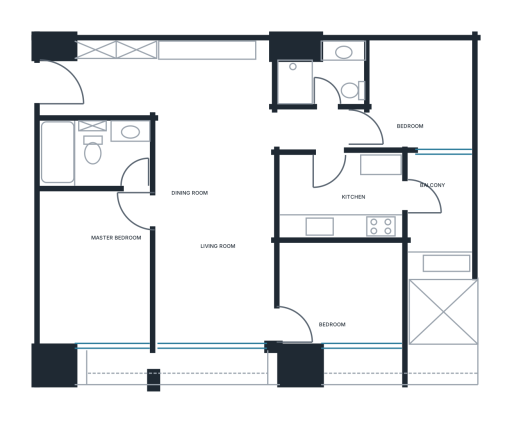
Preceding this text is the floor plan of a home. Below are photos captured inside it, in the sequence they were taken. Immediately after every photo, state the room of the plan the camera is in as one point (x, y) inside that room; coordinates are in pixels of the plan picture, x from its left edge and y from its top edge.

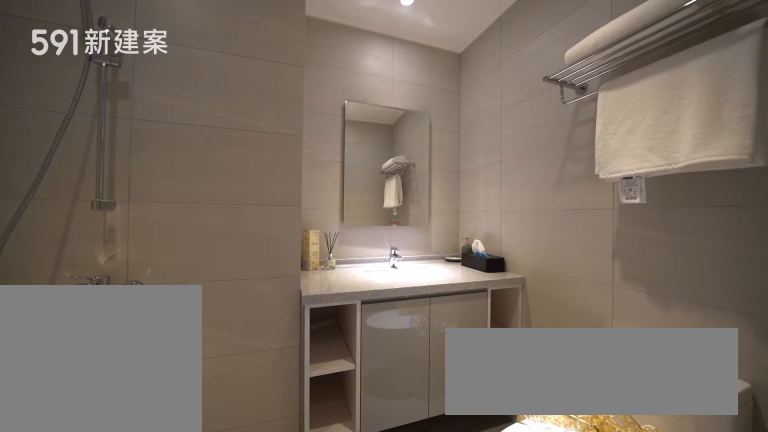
(323, 71)
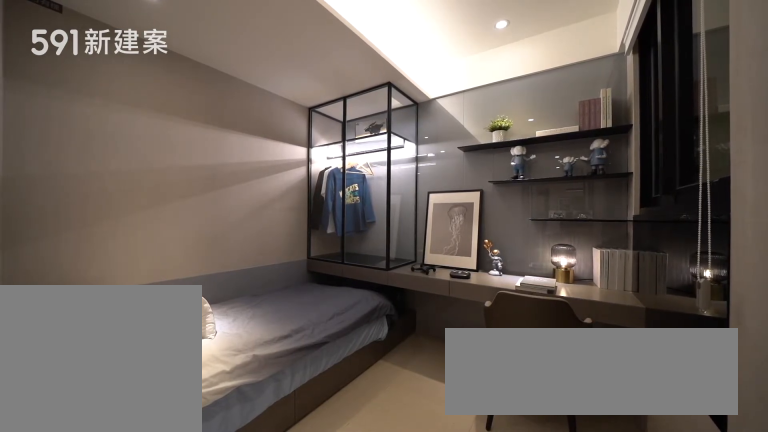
(417, 96)
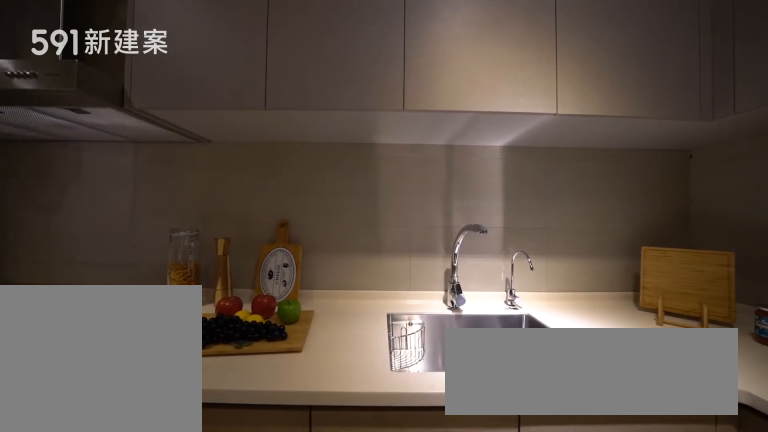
(342, 194)
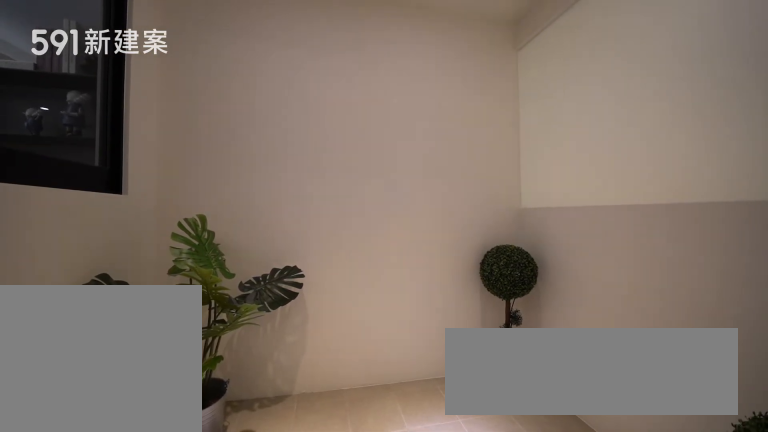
(441, 202)
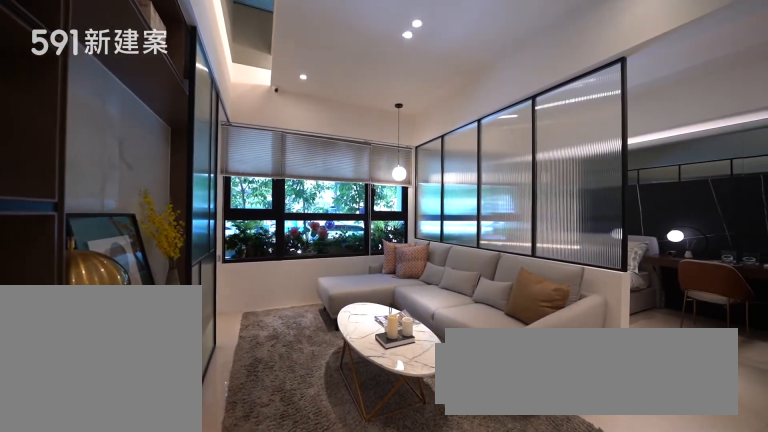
(215, 282)
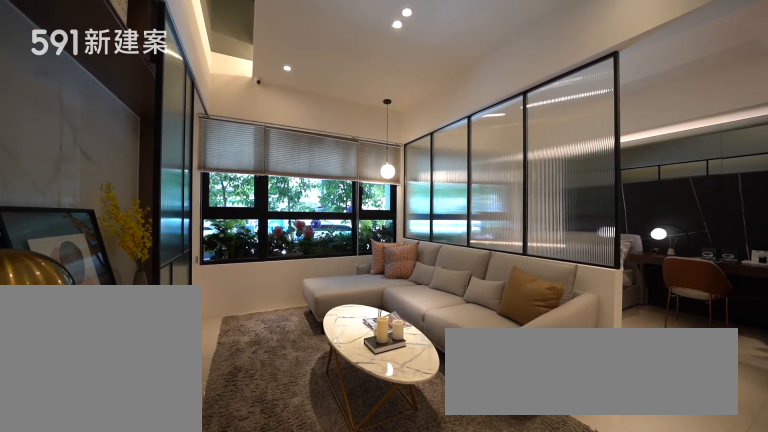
(215, 282)
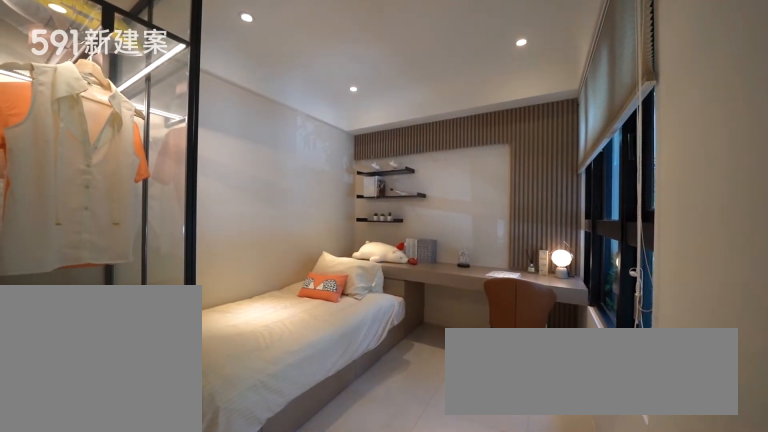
(342, 294)
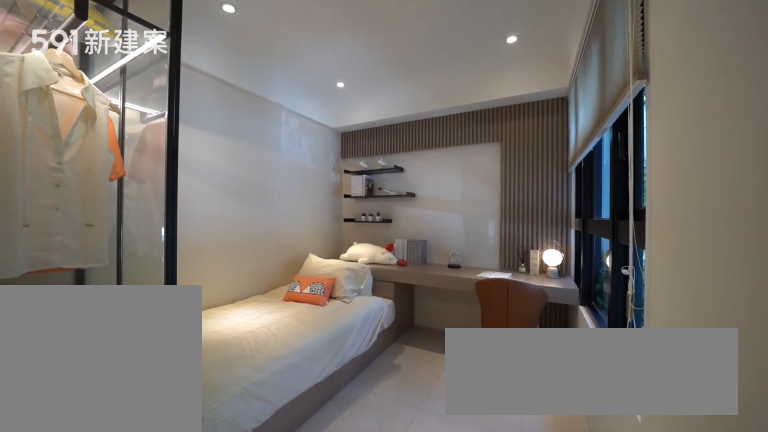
(342, 294)
